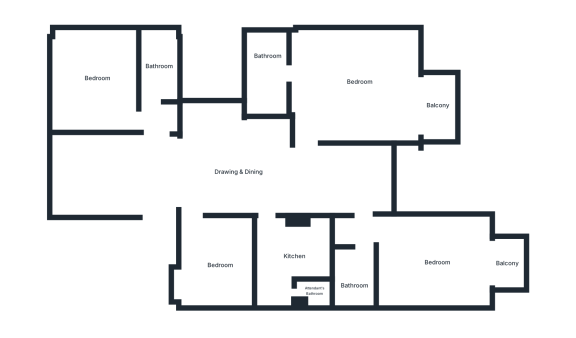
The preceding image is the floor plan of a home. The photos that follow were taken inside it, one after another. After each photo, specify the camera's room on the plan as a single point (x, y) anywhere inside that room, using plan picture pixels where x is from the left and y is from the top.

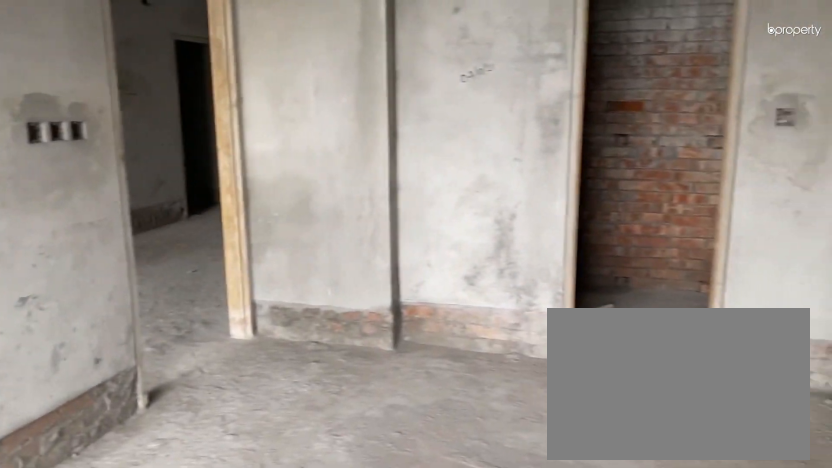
(359, 87)
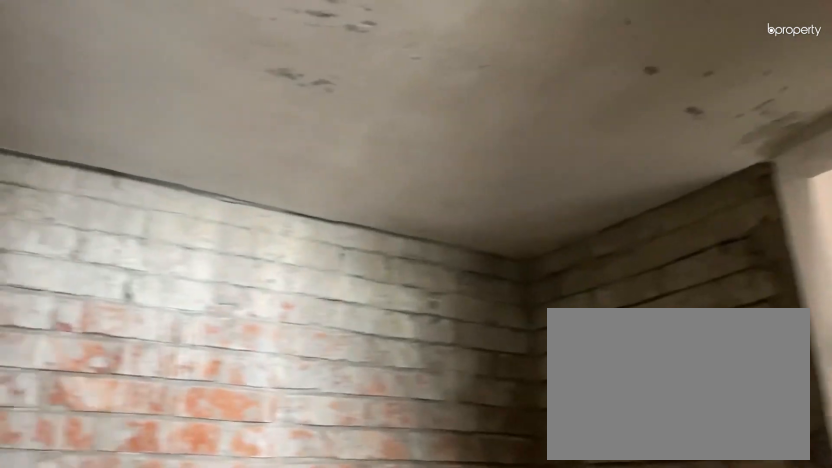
(266, 75)
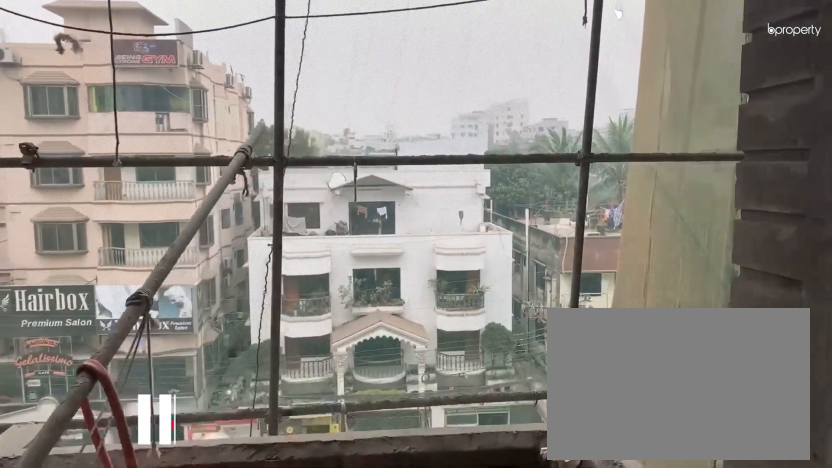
(434, 105)
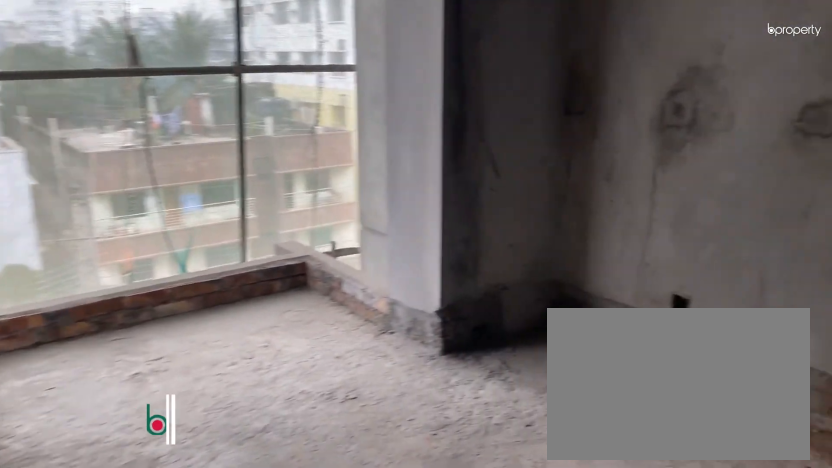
(436, 265)
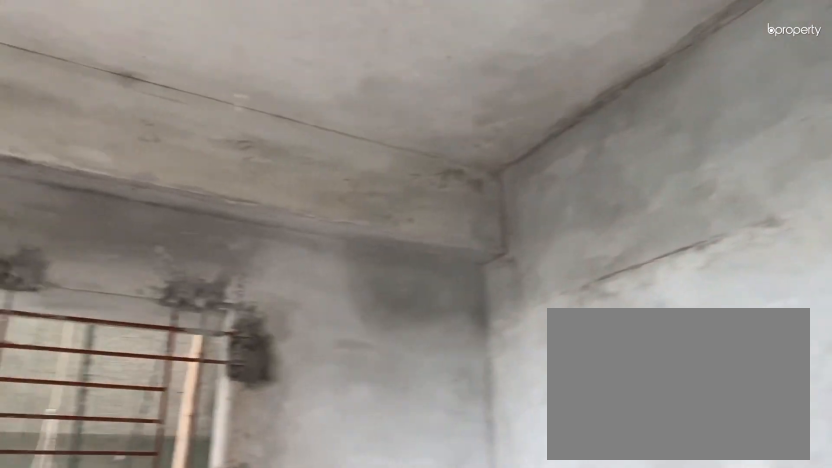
(436, 265)
